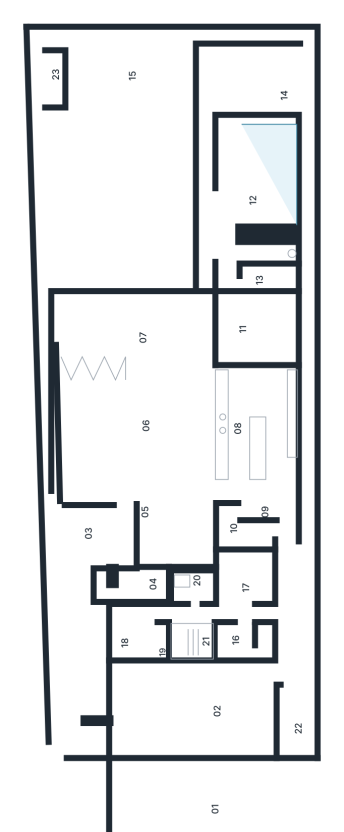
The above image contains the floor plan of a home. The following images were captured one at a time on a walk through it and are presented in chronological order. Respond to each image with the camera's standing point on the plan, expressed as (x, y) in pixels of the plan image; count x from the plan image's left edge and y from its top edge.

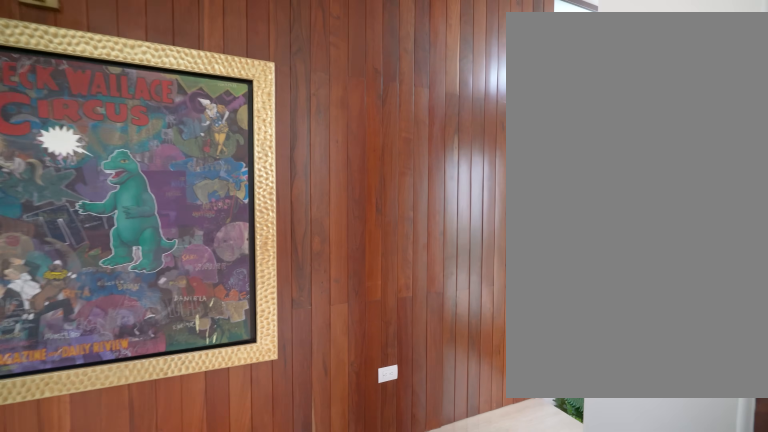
(126, 579)
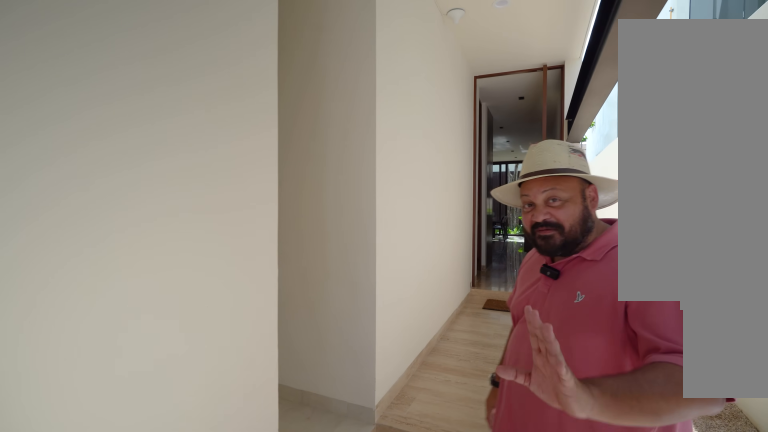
(288, 635)
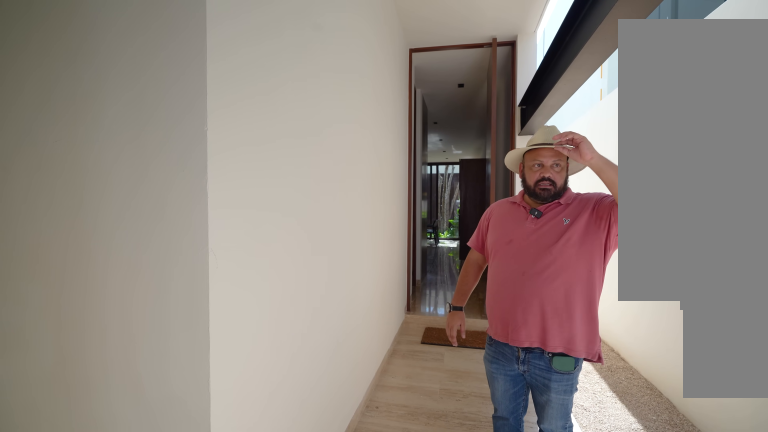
(285, 610)
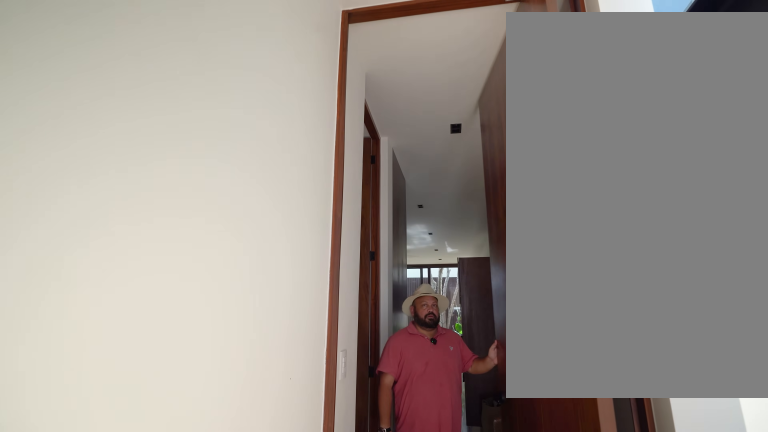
(289, 567)
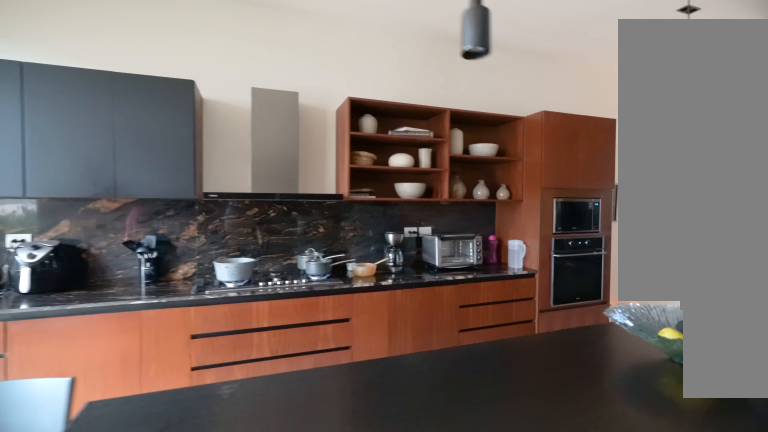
(233, 384)
